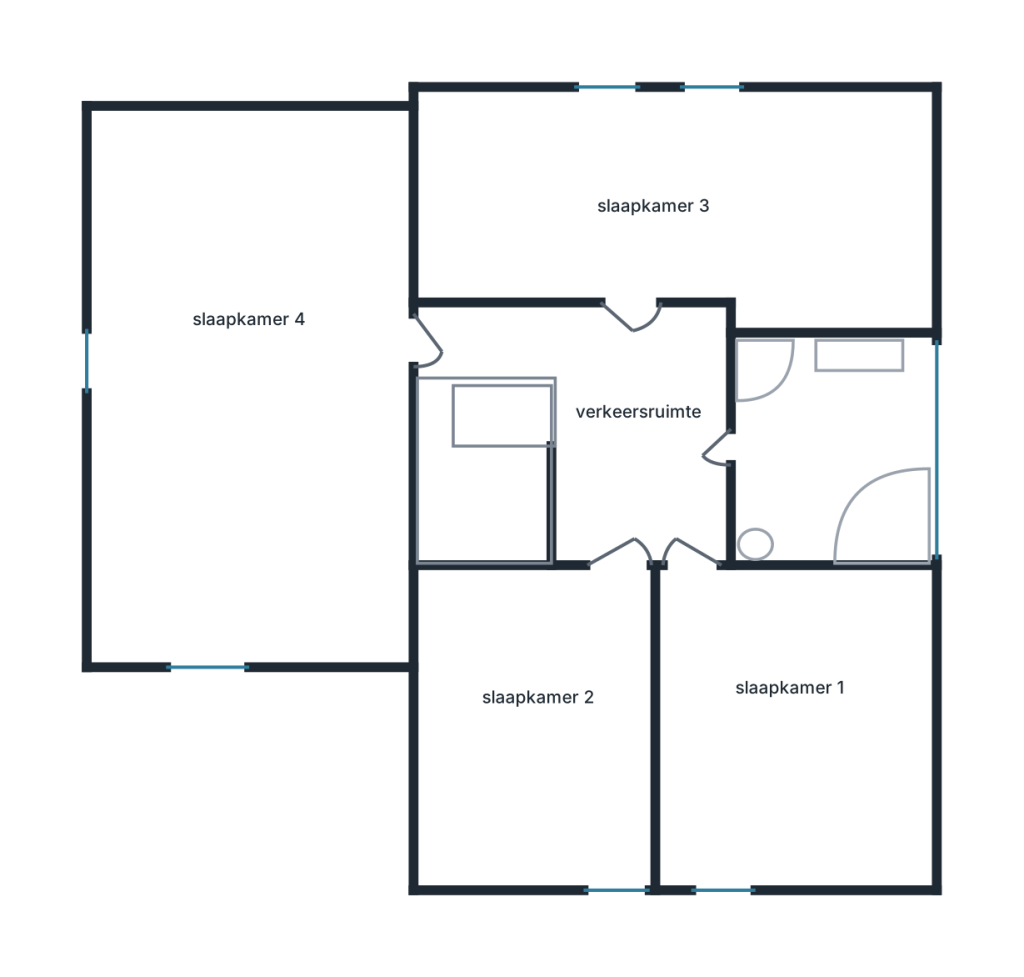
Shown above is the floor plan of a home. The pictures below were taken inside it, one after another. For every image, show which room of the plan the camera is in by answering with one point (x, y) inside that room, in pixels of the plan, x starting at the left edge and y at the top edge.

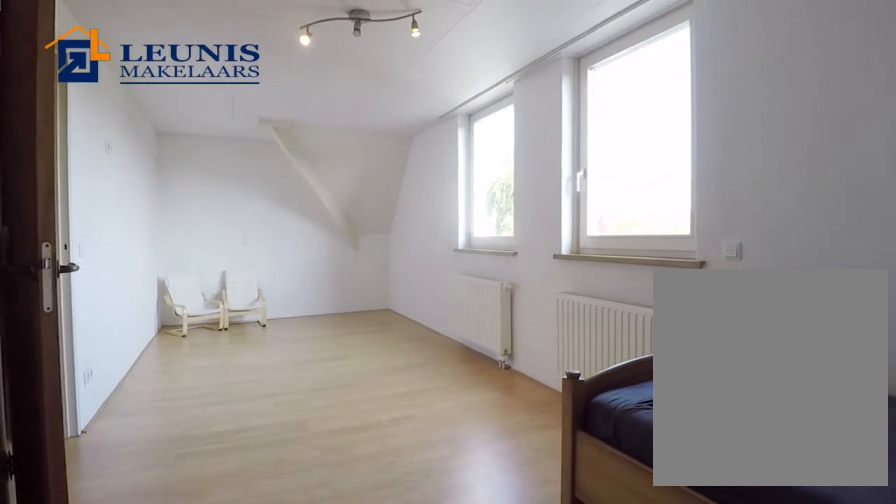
(674, 204)
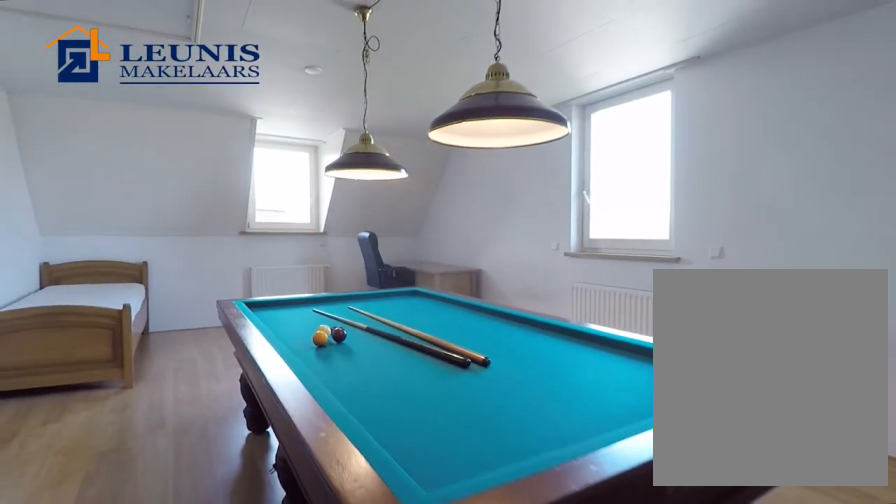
(252, 402)
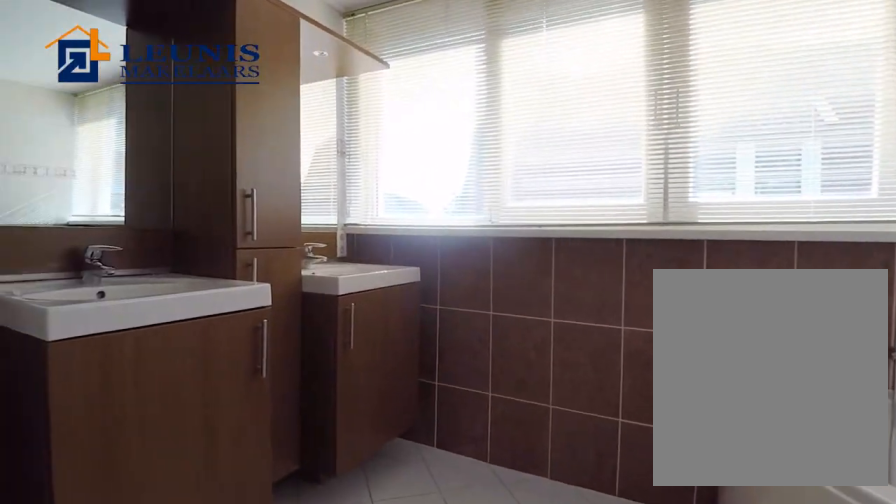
(821, 442)
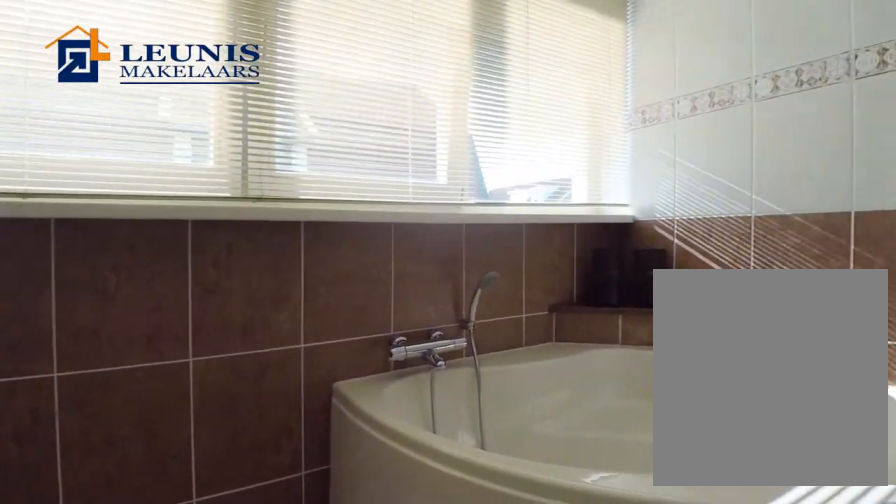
(821, 442)
